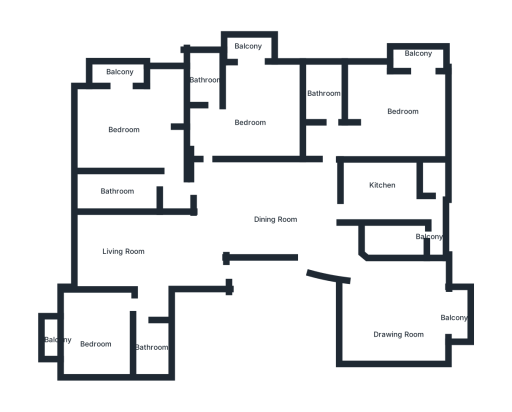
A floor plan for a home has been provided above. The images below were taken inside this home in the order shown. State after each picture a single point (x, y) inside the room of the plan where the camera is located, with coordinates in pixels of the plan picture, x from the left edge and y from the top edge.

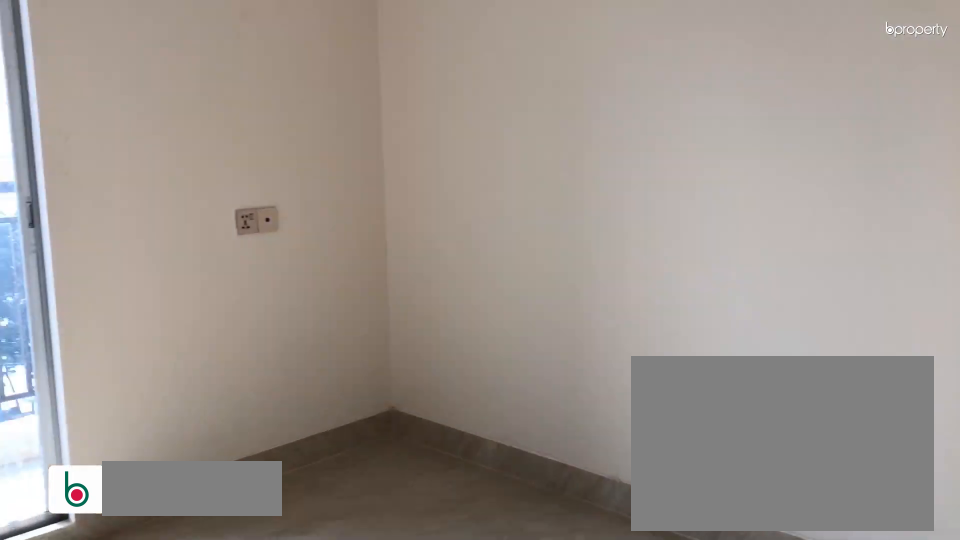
(254, 113)
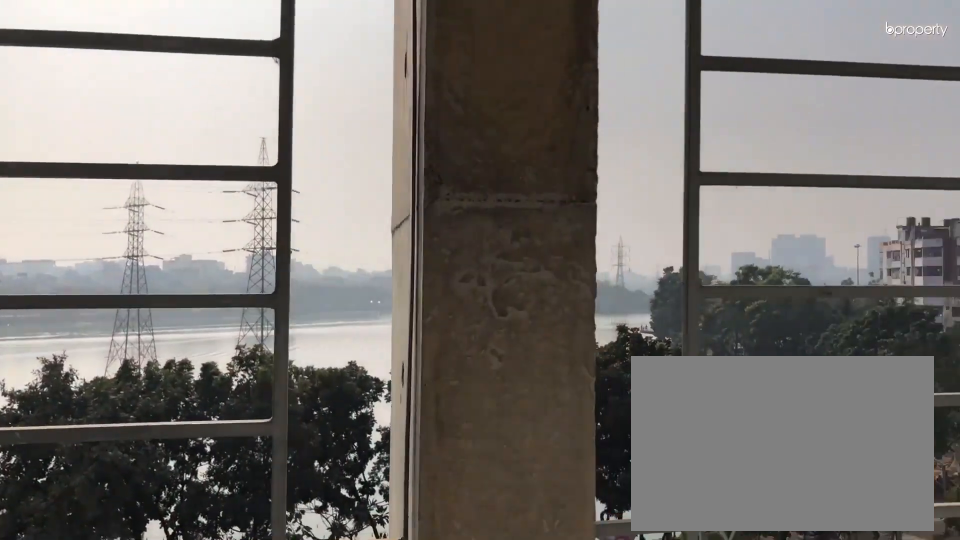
(250, 44)
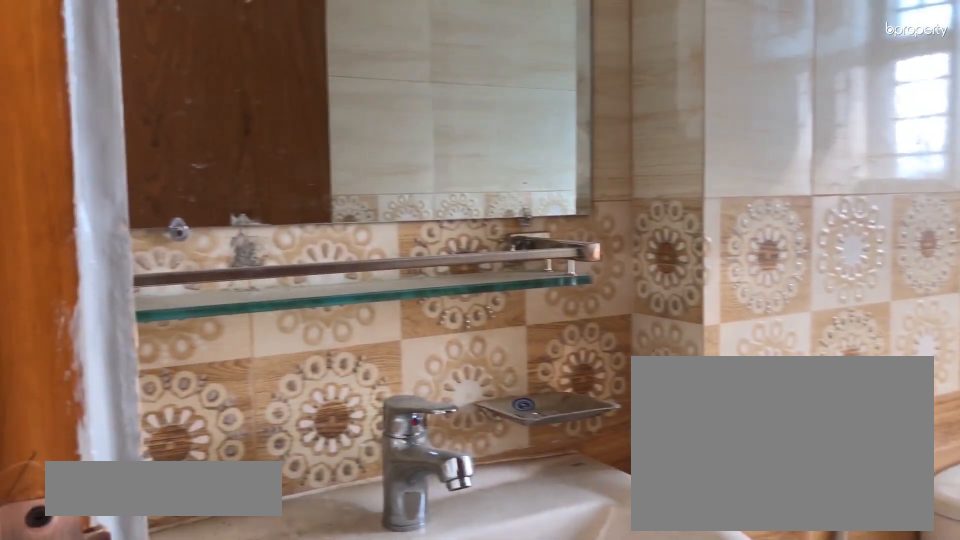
(211, 79)
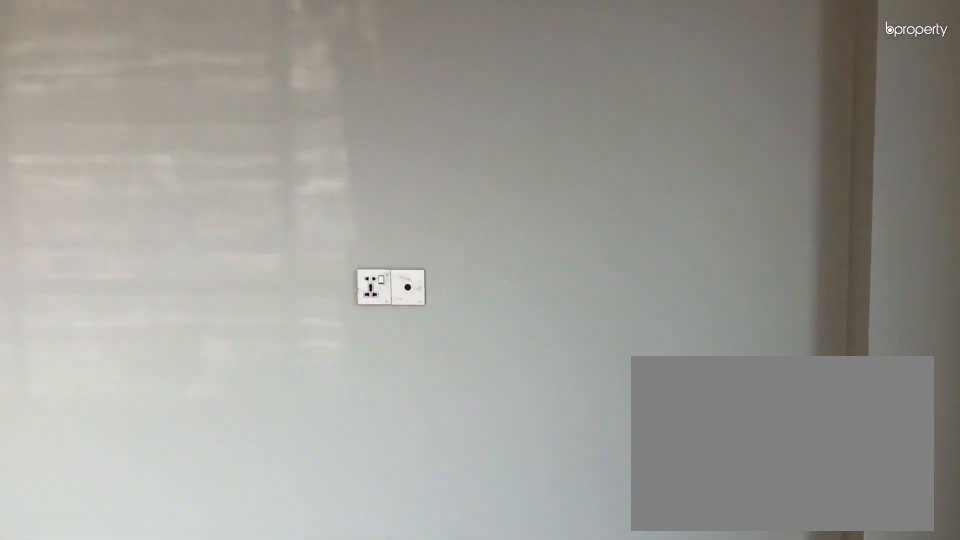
(124, 123)
